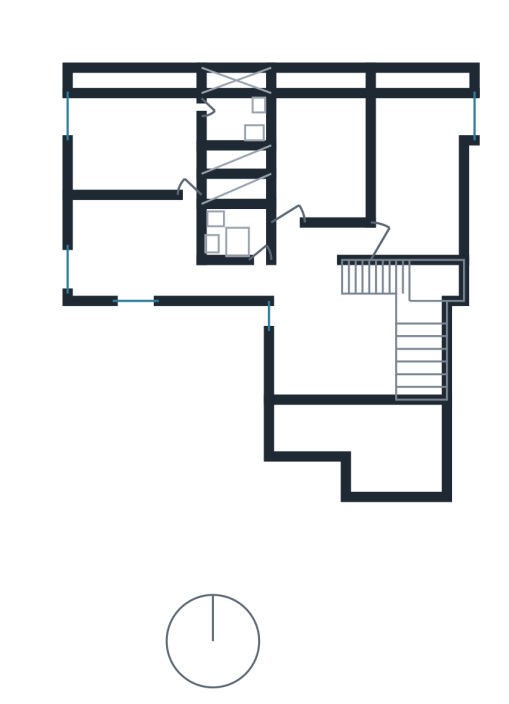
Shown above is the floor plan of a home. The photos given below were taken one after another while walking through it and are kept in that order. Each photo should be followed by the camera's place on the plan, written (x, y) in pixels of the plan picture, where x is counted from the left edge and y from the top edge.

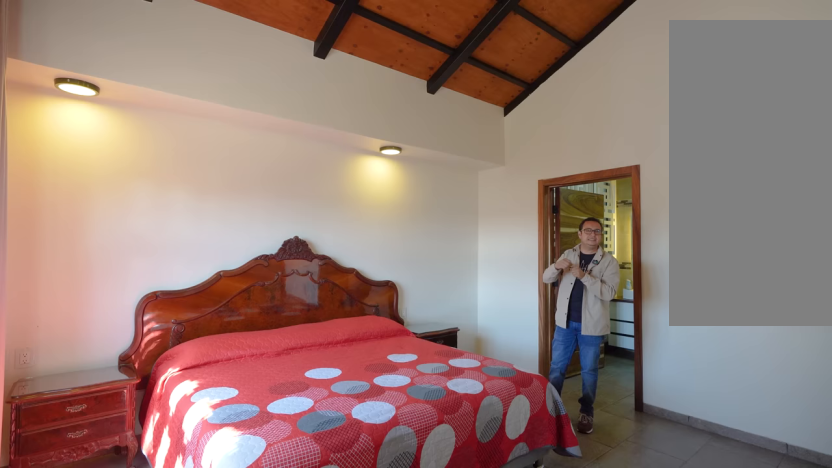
(138, 173)
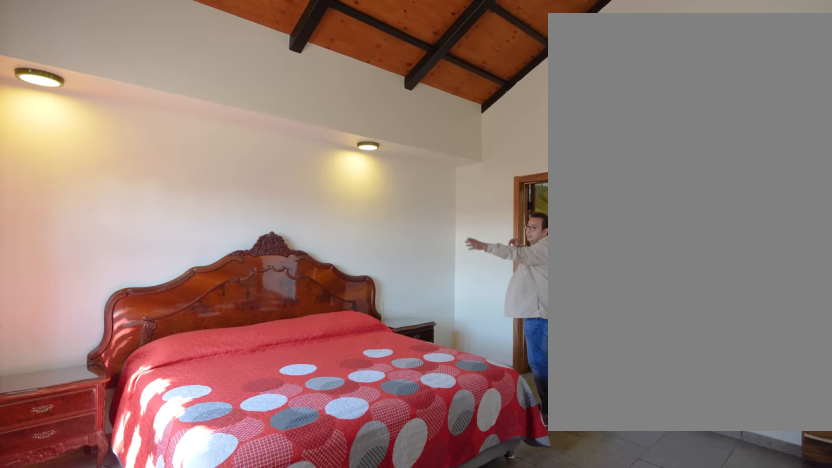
(138, 173)
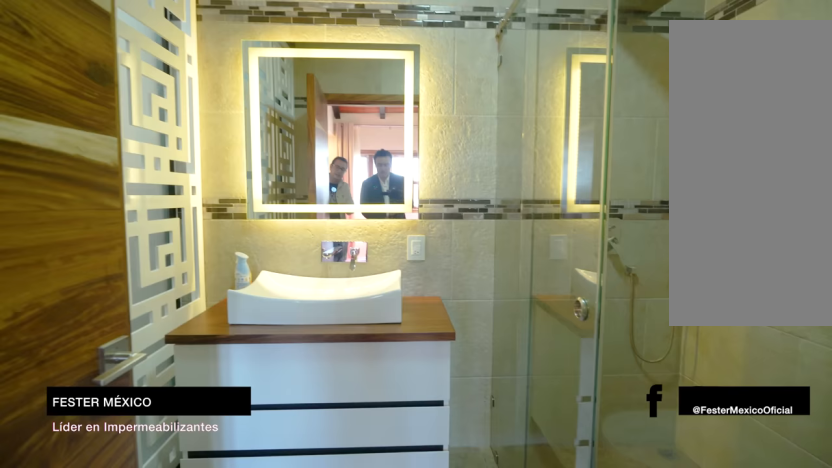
(181, 114)
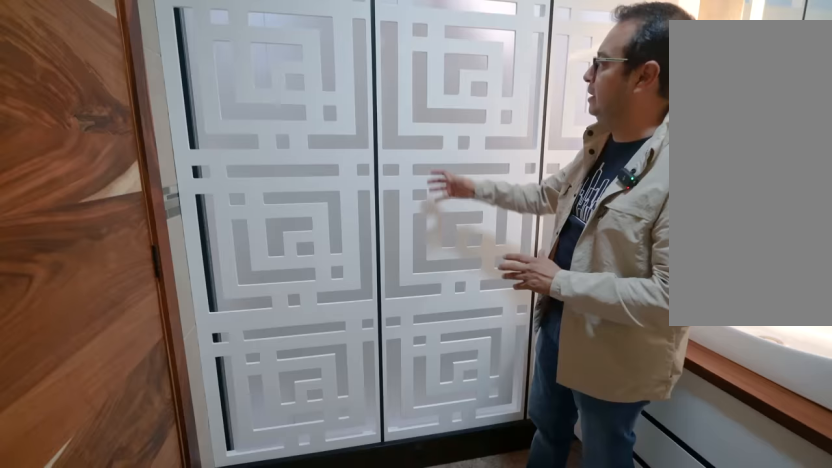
(237, 115)
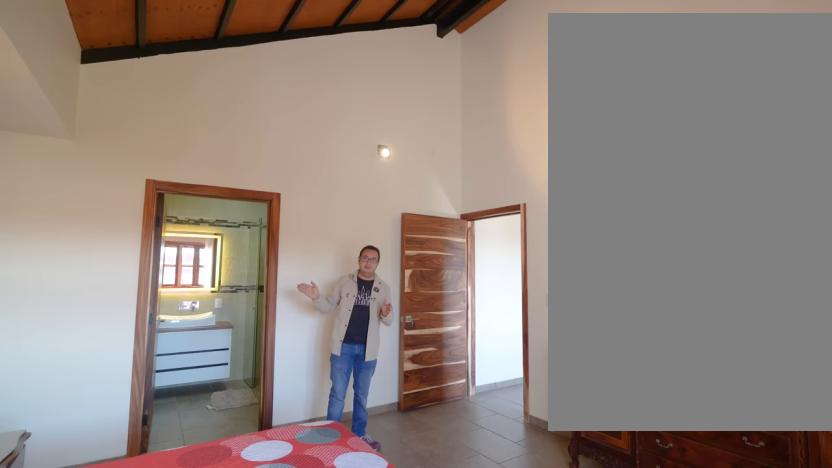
(147, 120)
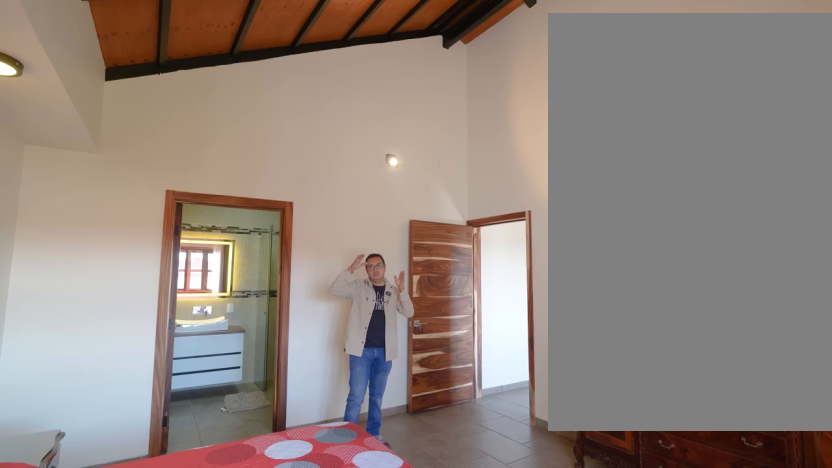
(132, 131)
